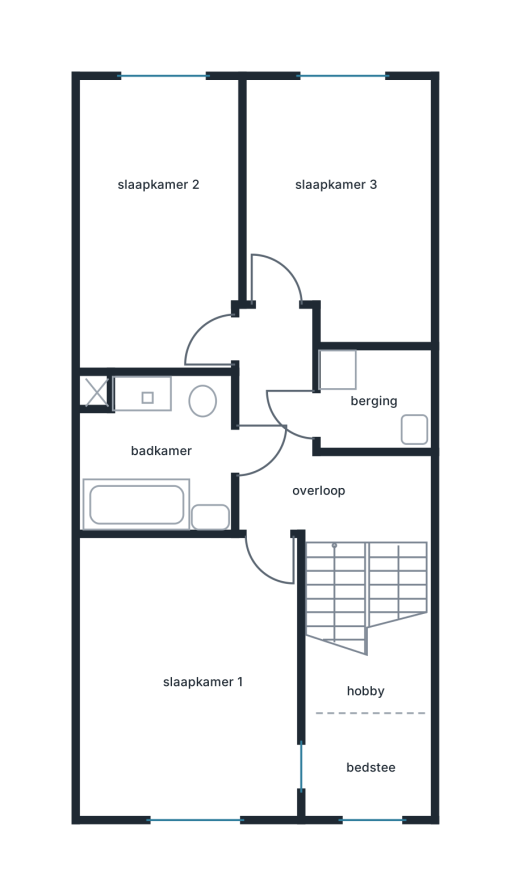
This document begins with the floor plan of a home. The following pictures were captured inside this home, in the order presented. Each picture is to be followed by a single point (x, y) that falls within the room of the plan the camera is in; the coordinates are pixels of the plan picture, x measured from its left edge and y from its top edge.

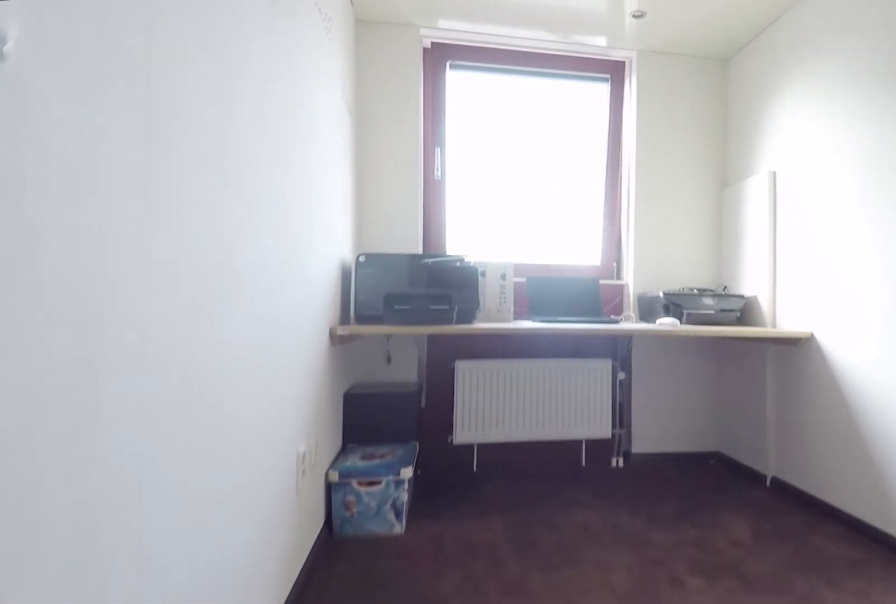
(370, 723)
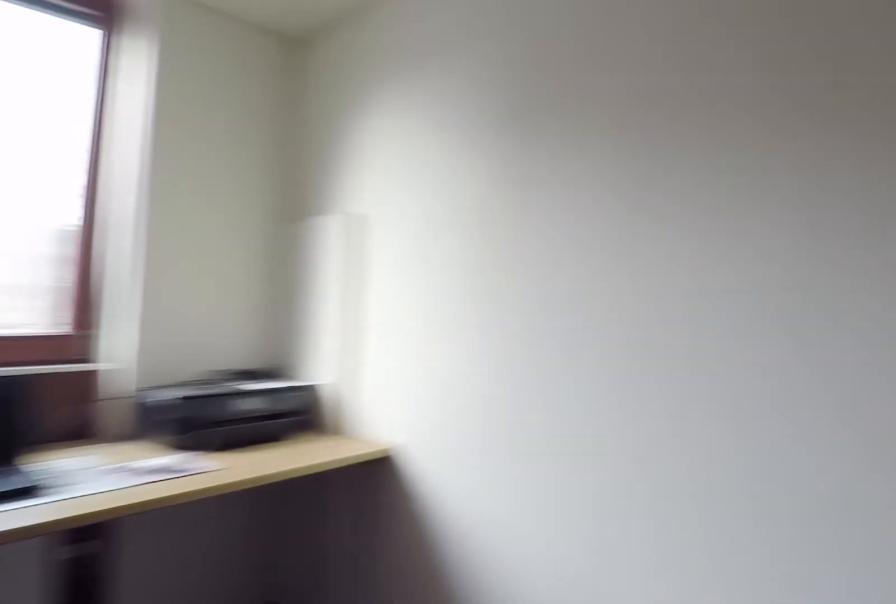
(370, 723)
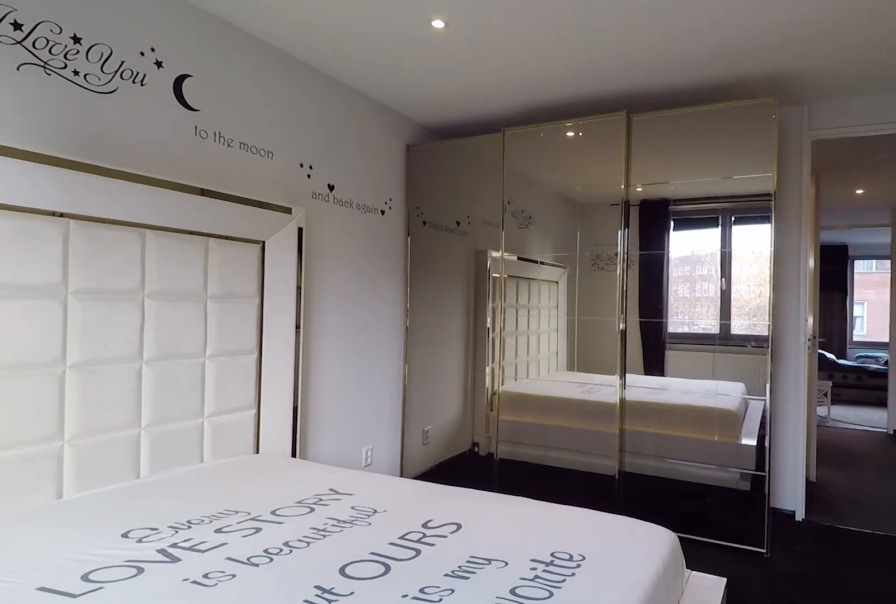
(192, 675)
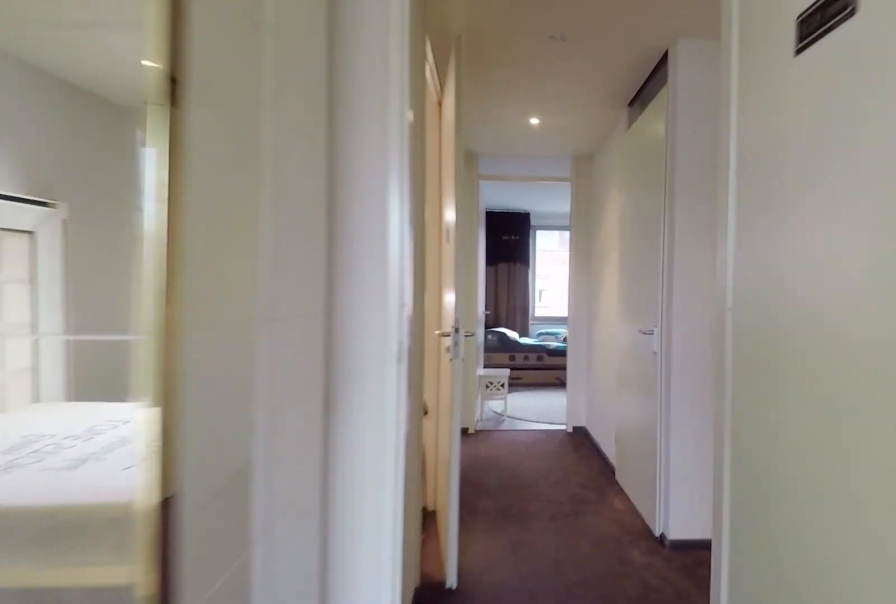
(192, 675)
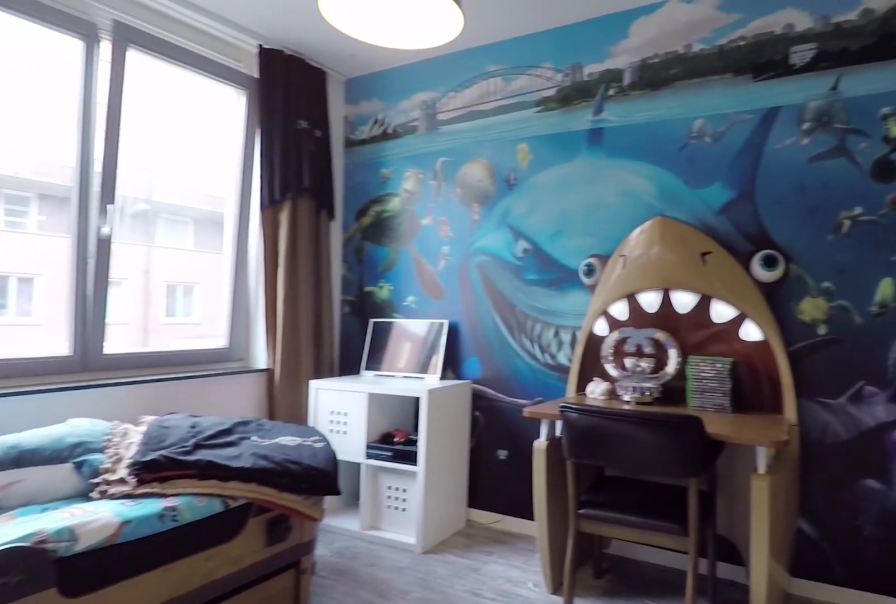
(340, 206)
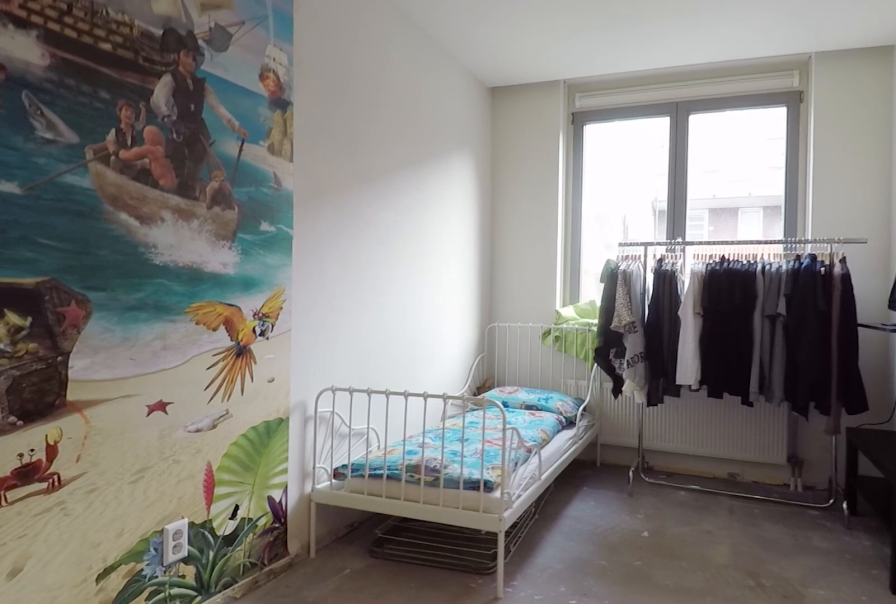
(160, 225)
